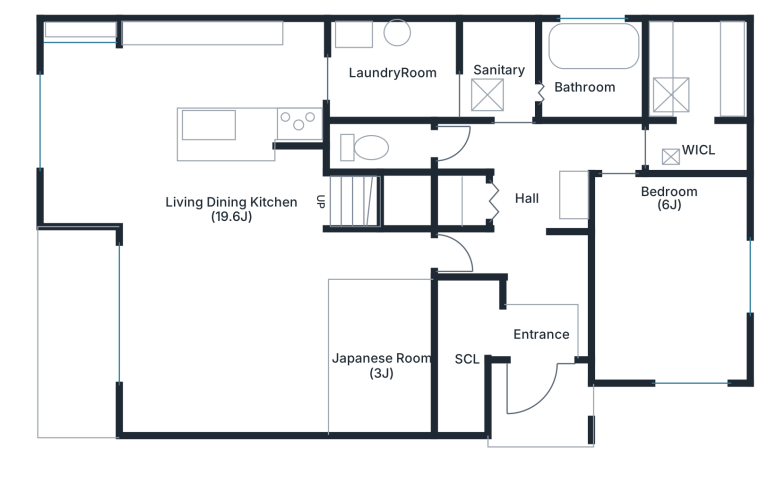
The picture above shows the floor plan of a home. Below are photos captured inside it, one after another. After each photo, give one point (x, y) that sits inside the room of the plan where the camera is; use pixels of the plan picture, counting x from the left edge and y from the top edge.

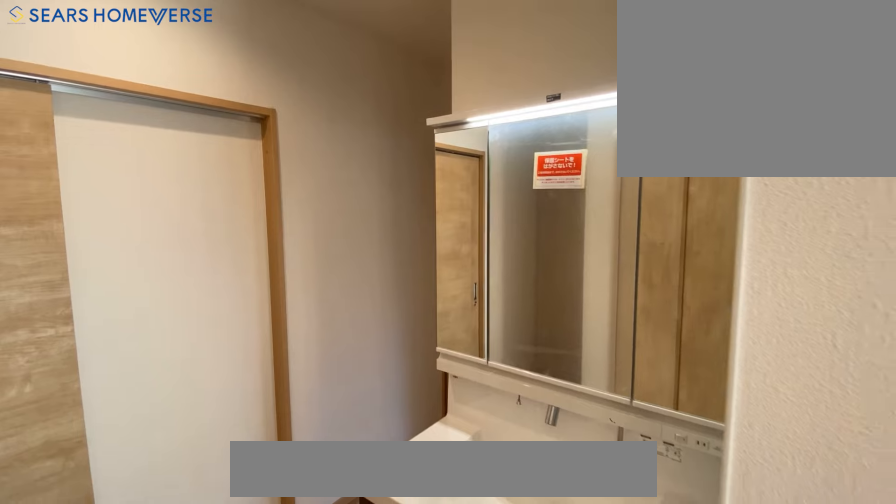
(526, 204)
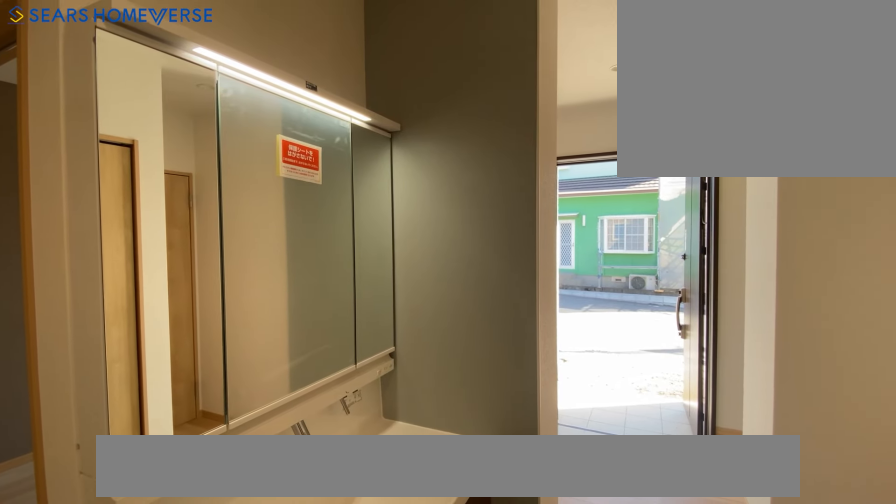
(526, 205)
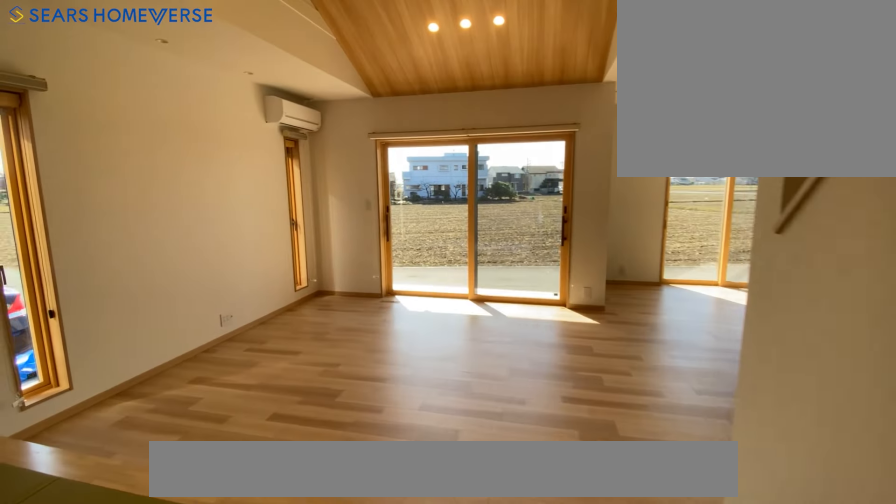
(208, 321)
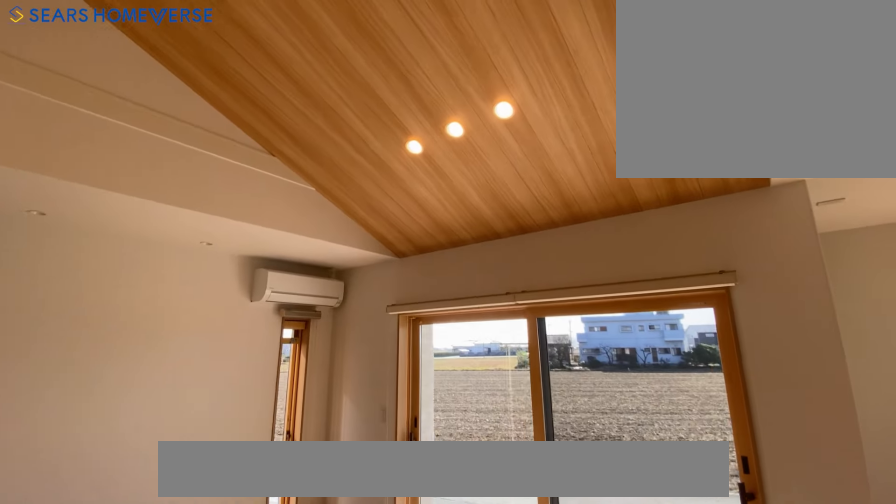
(208, 321)
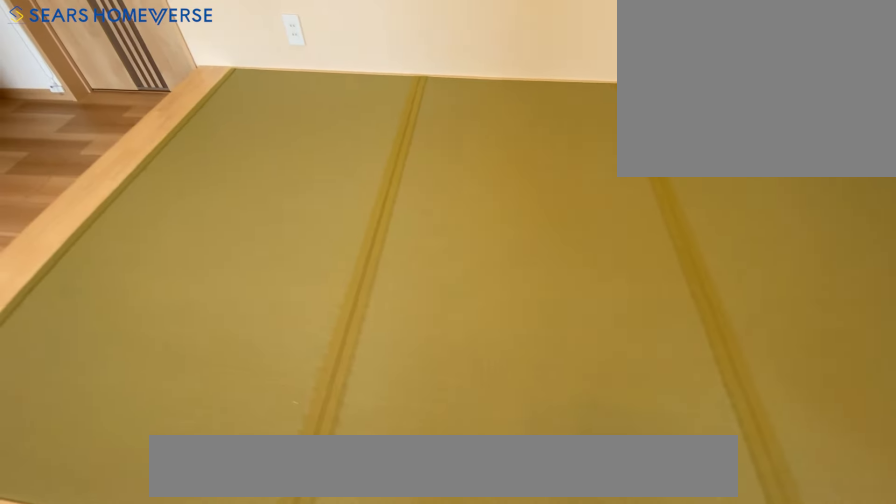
(383, 359)
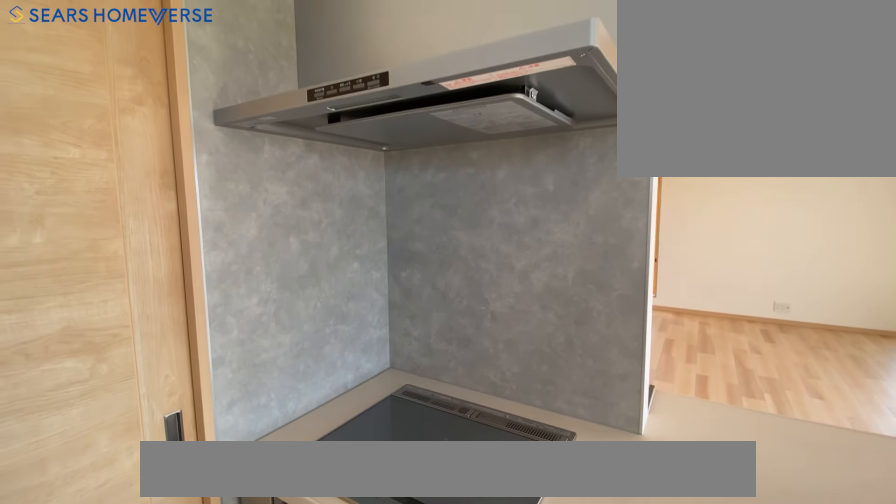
(231, 76)
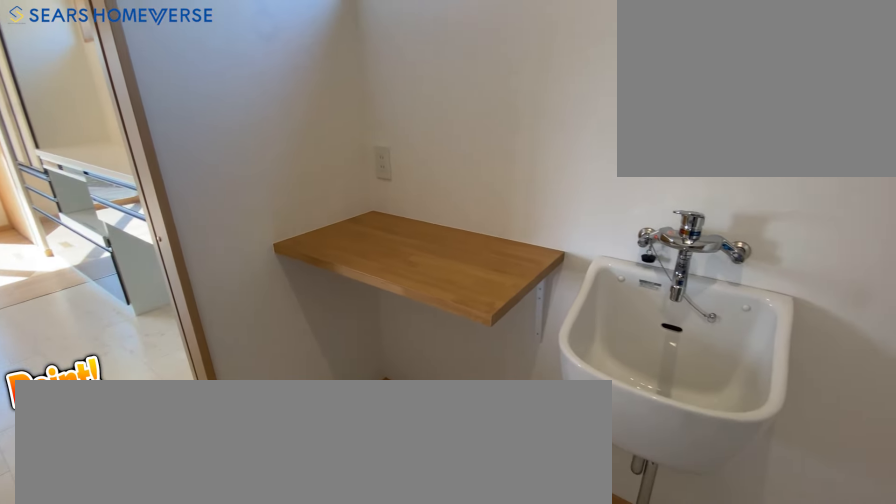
(395, 78)
